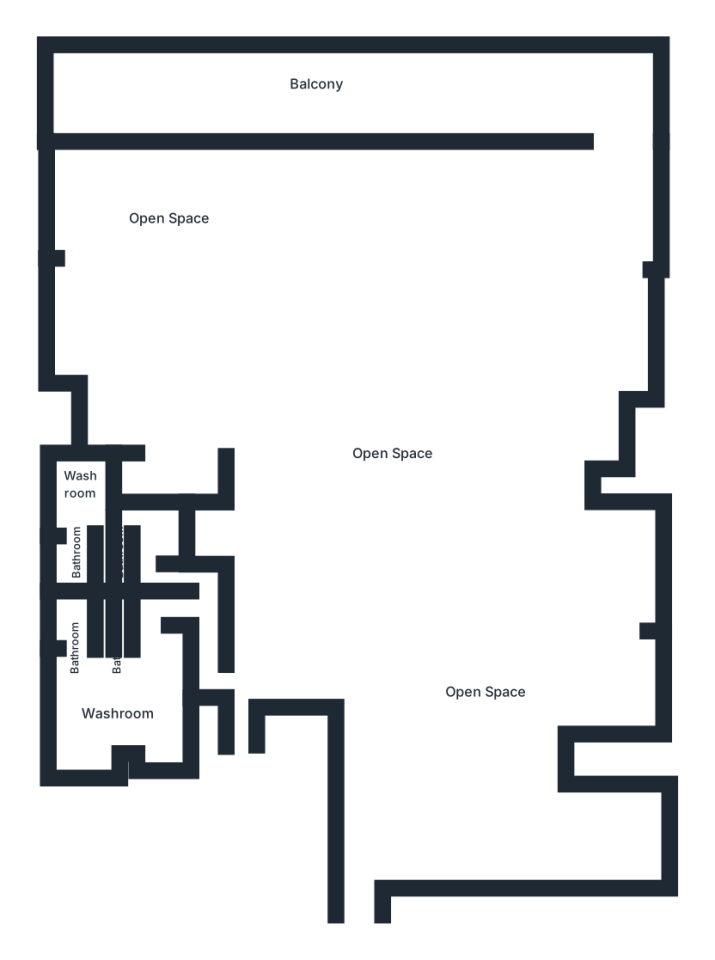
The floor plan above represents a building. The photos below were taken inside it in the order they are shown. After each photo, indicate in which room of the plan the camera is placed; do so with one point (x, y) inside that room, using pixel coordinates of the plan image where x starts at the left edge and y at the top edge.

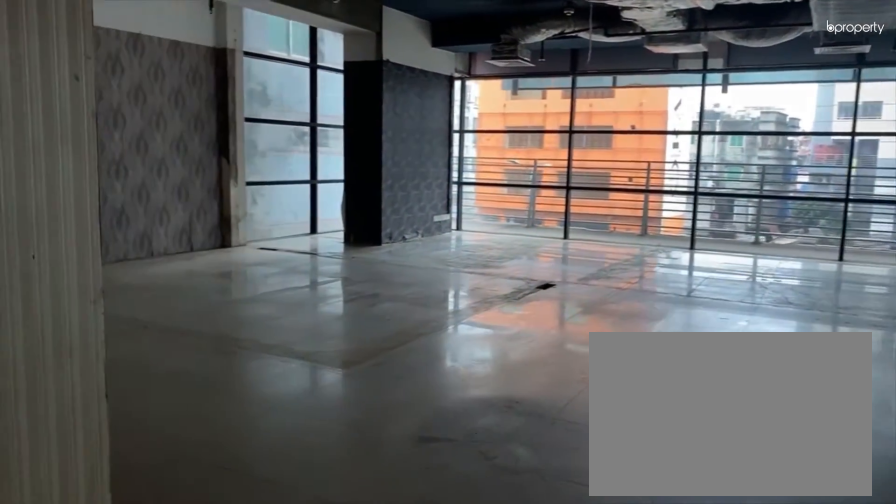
(189, 403)
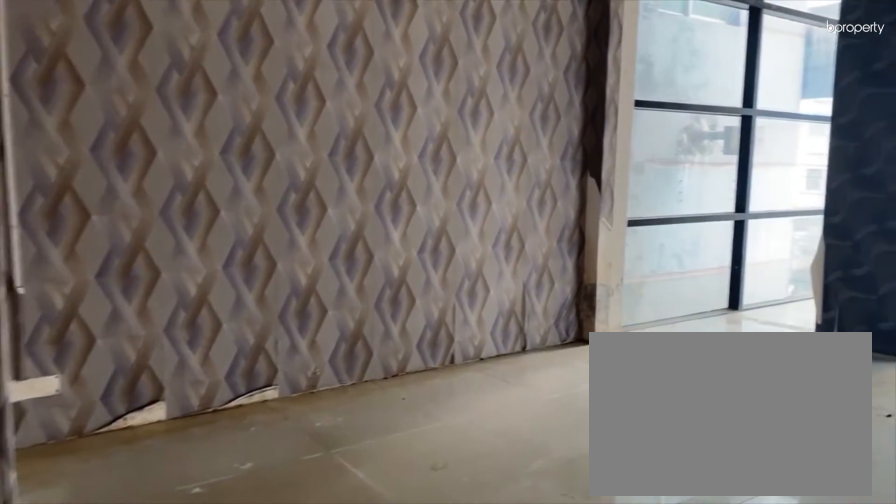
(189, 403)
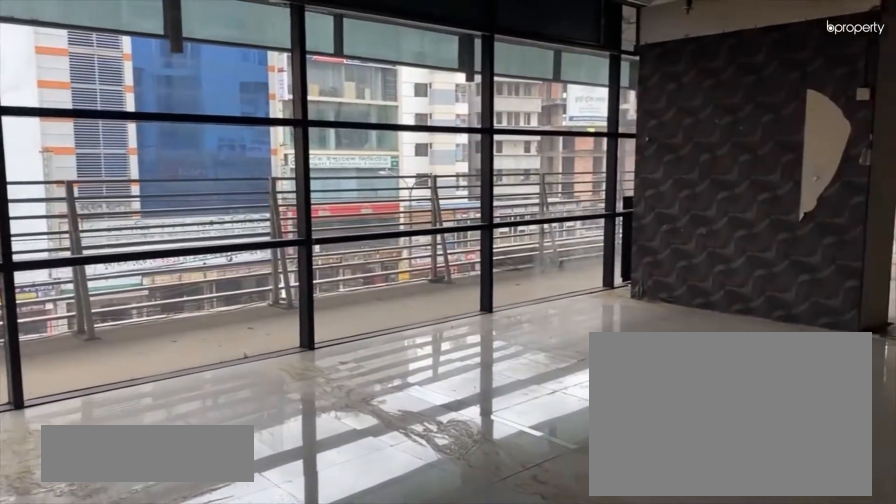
(243, 242)
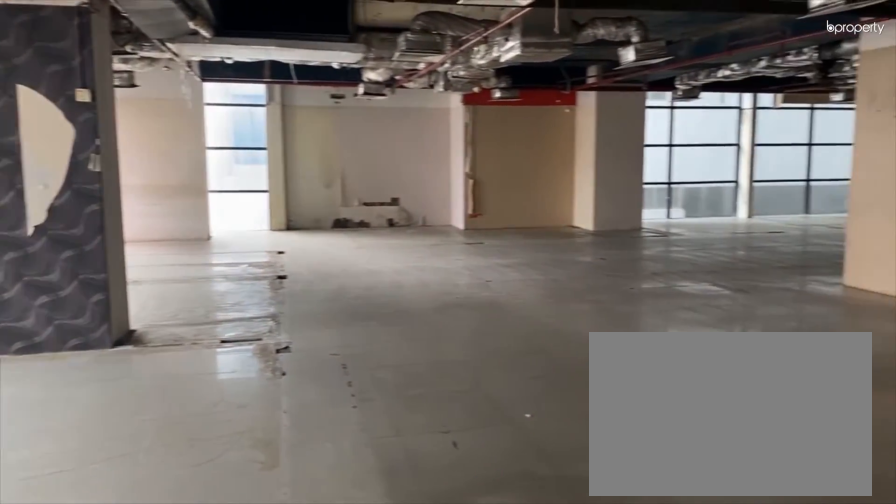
(515, 233)
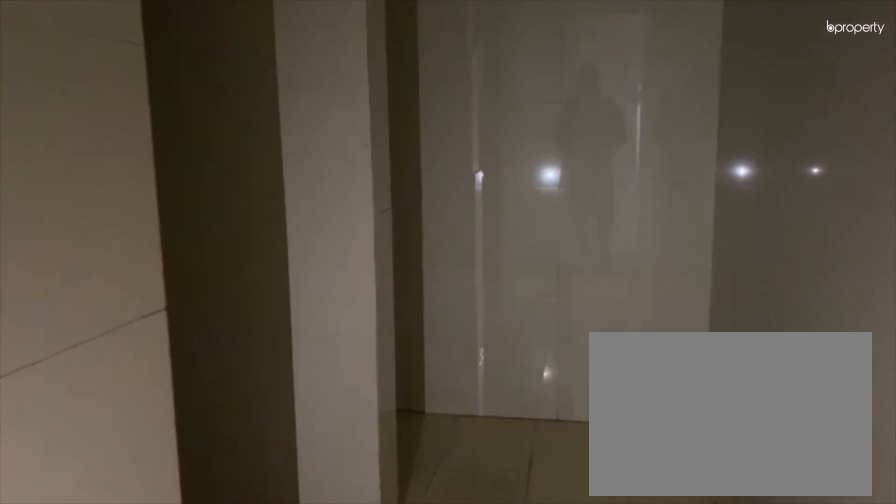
(204, 641)
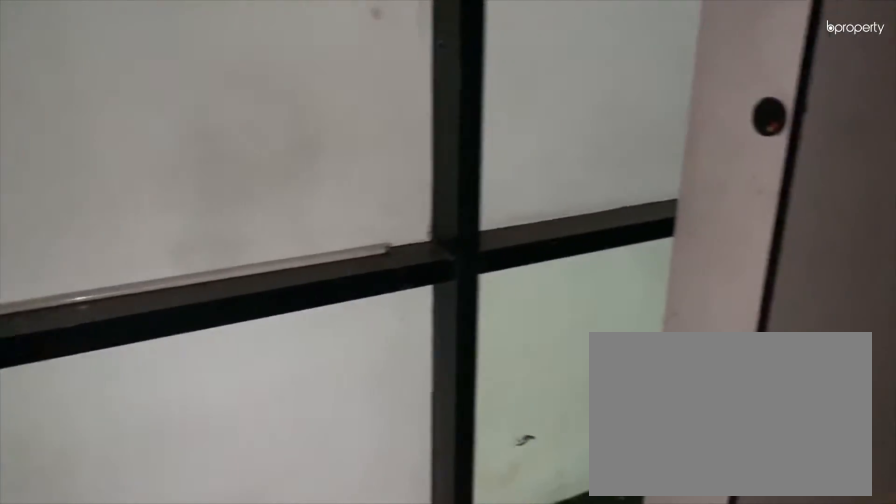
(140, 690)
